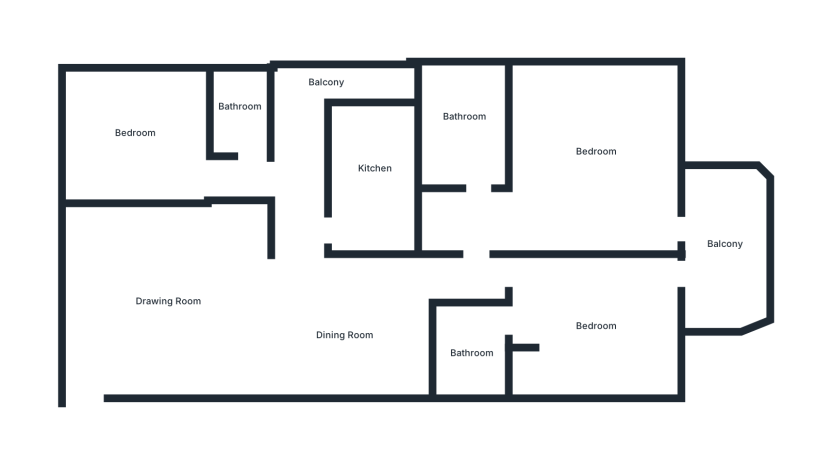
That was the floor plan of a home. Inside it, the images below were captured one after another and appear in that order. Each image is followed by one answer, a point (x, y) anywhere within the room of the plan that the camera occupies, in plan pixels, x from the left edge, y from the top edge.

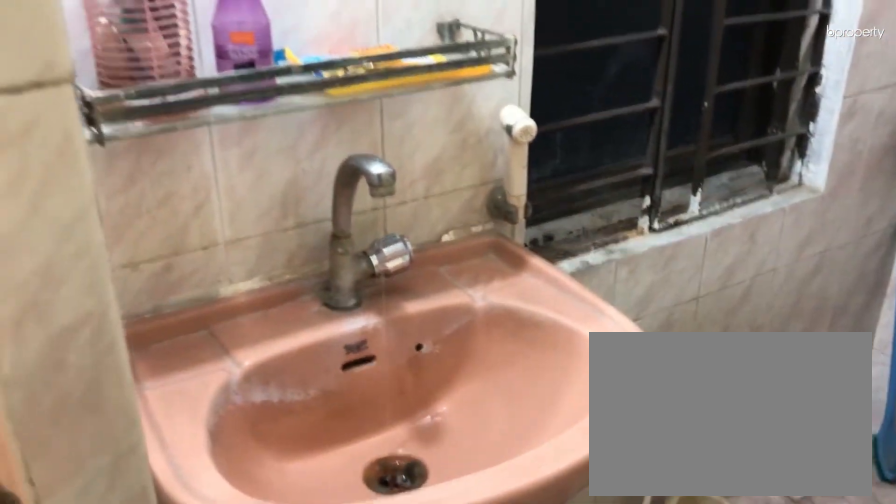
(470, 352)
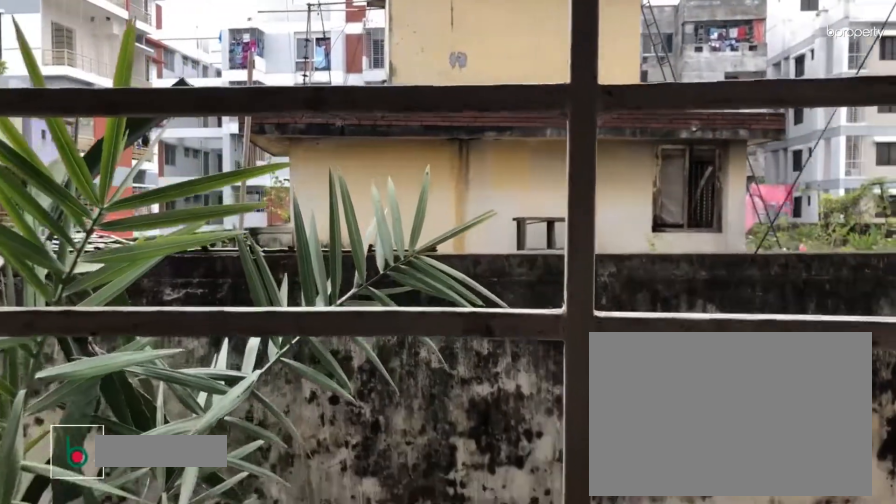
(724, 249)
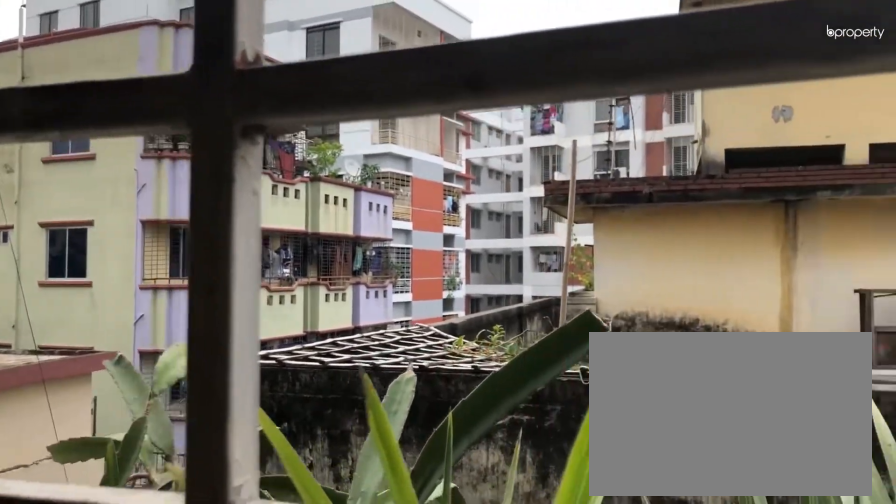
(724, 249)
